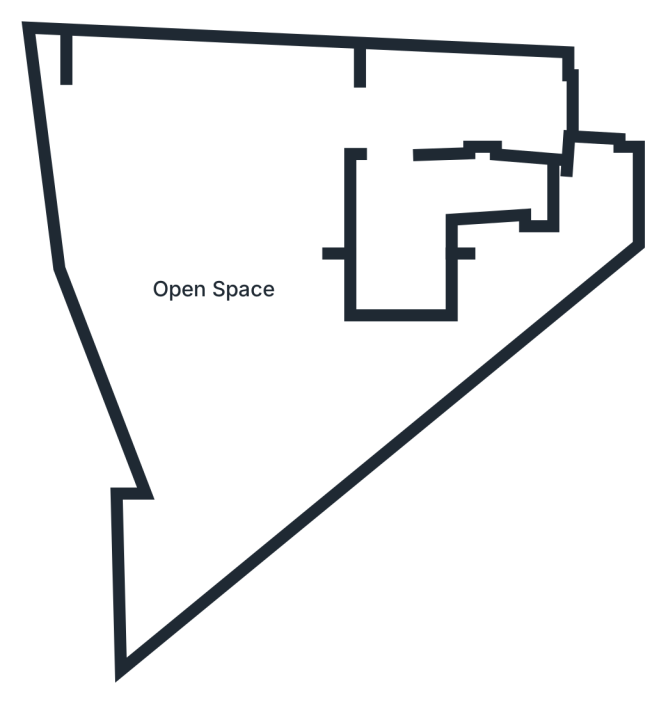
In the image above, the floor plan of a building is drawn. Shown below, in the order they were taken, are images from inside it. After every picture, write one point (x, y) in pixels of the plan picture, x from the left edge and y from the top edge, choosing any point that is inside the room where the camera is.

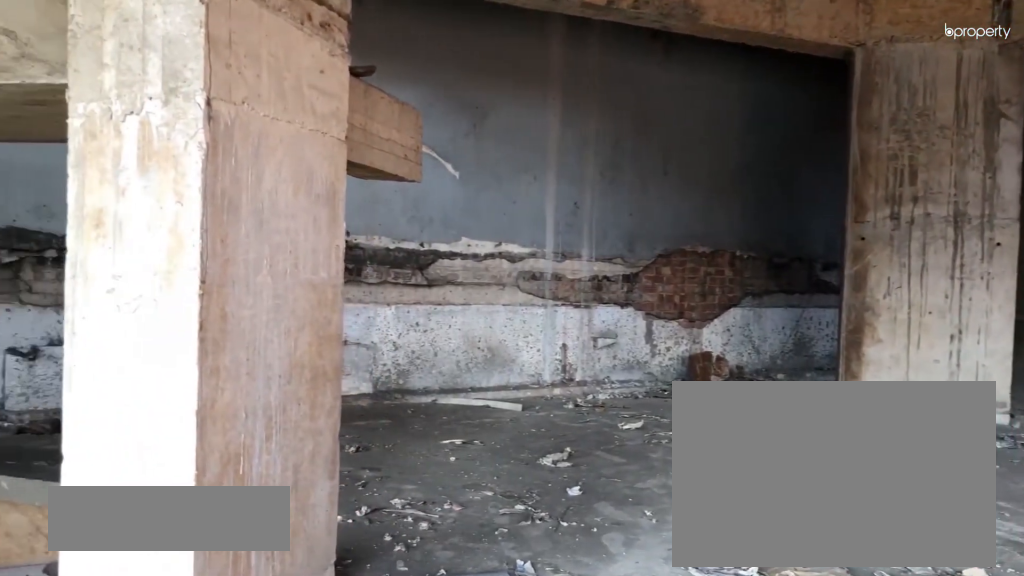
(262, 115)
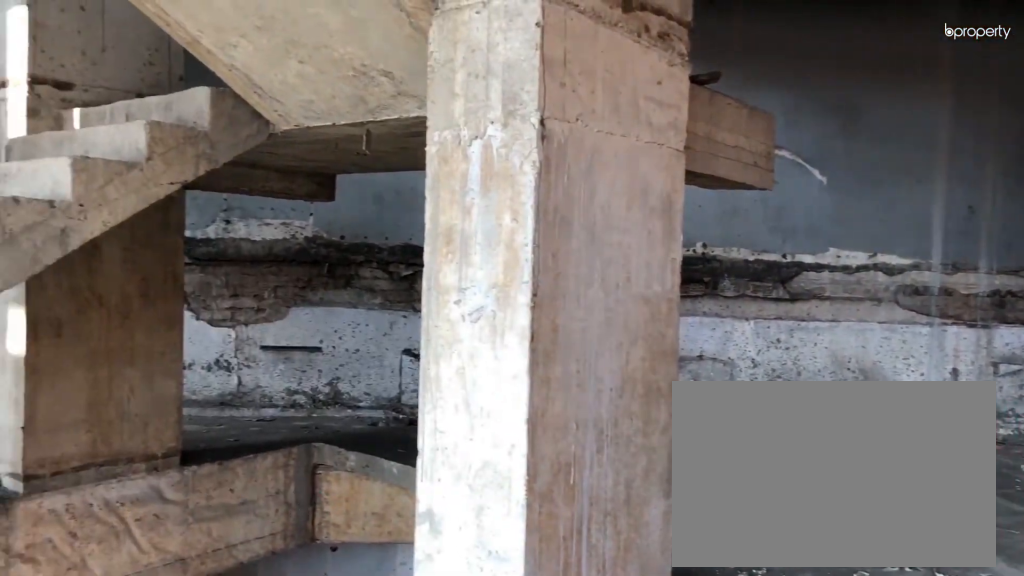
(262, 115)
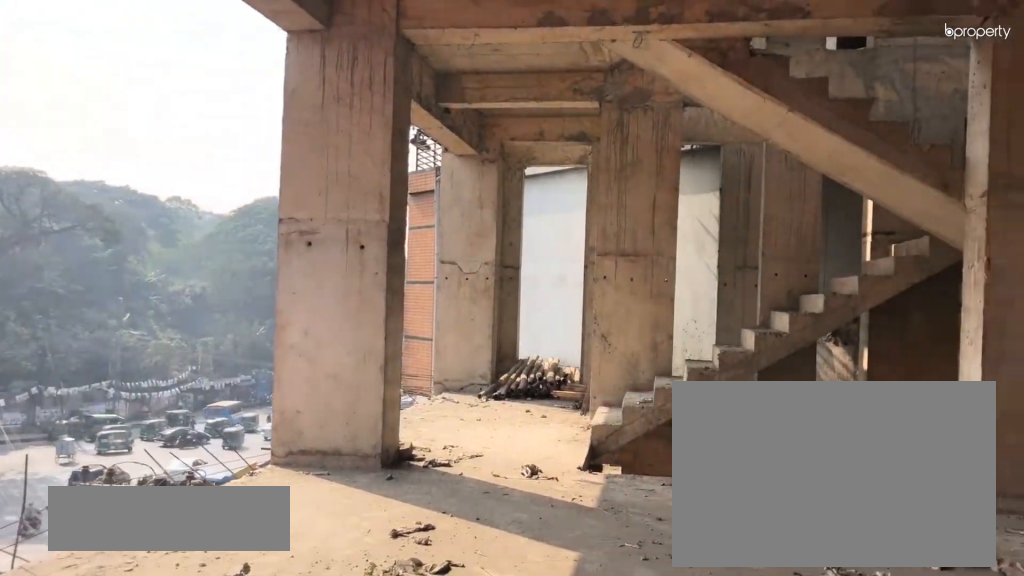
(112, 130)
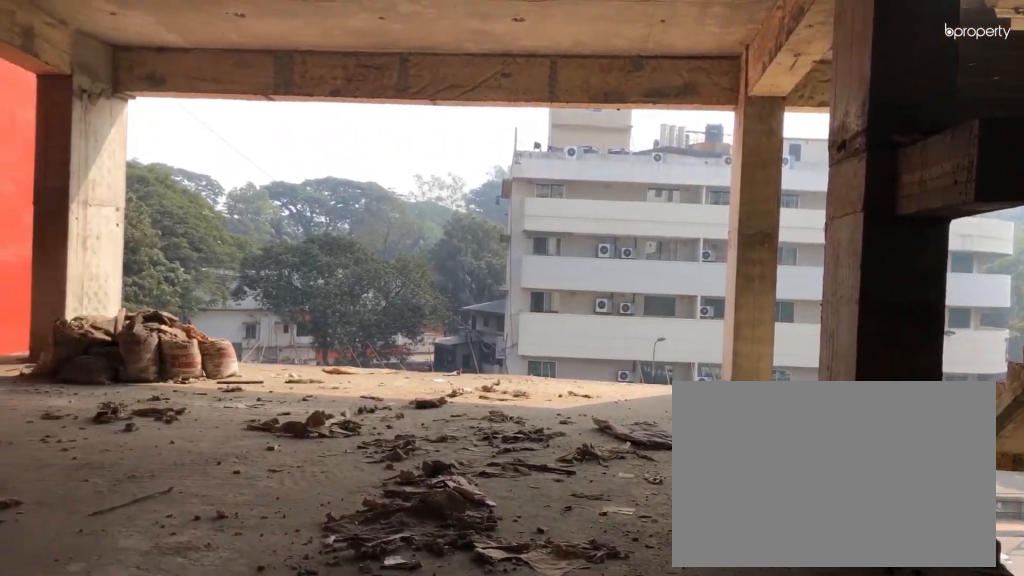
(223, 414)
